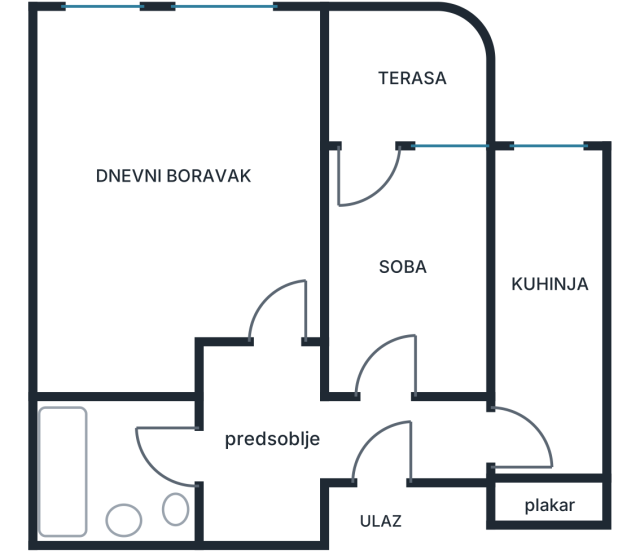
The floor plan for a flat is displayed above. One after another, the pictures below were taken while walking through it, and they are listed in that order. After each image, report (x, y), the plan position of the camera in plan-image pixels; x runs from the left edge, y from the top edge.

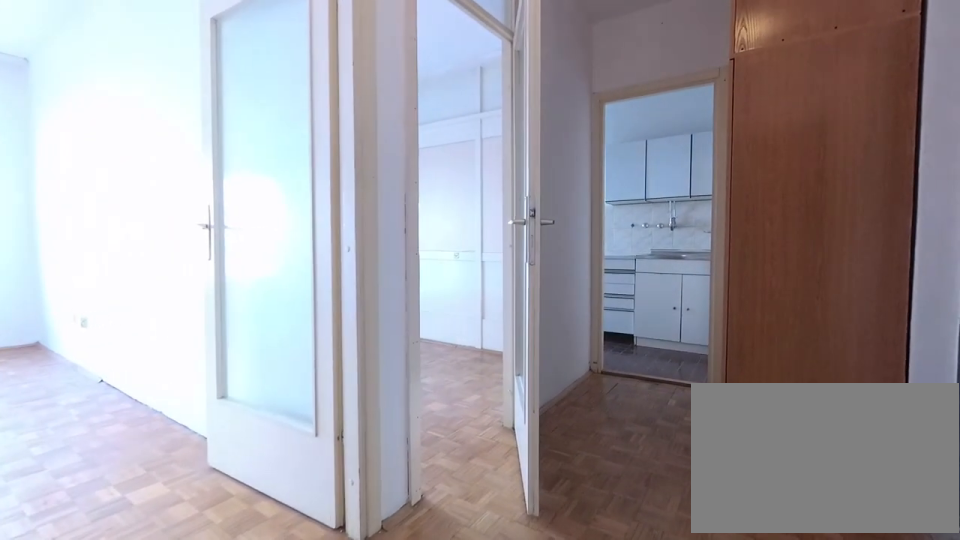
(221, 451)
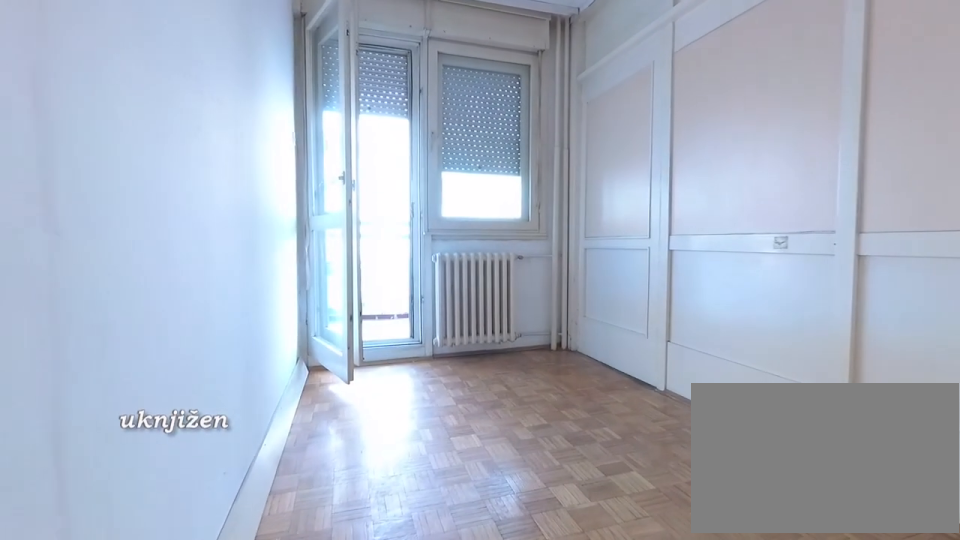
(376, 409)
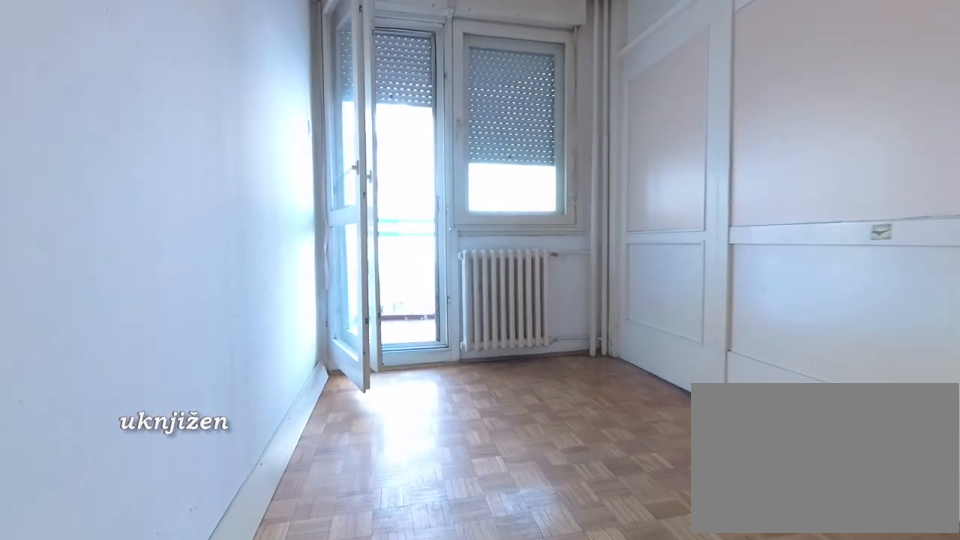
(378, 395)
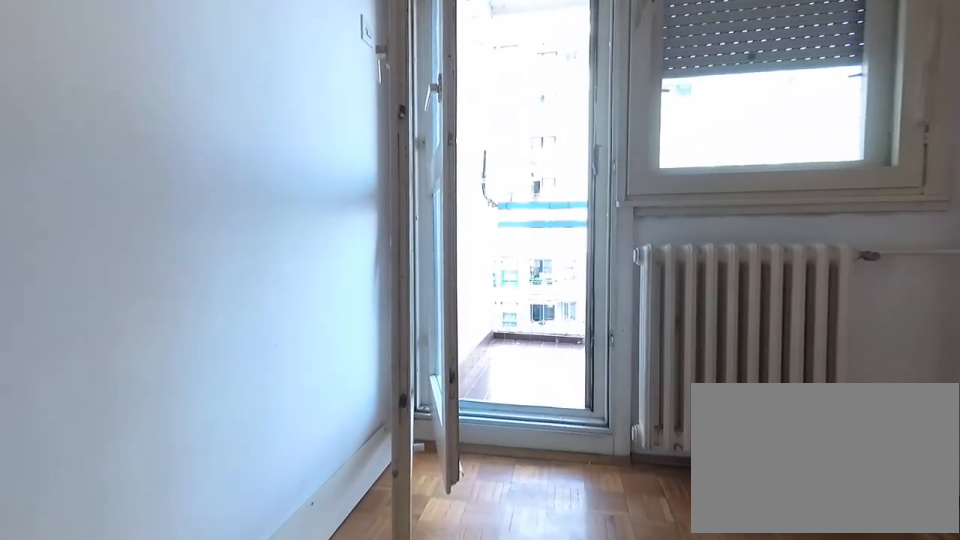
(380, 299)
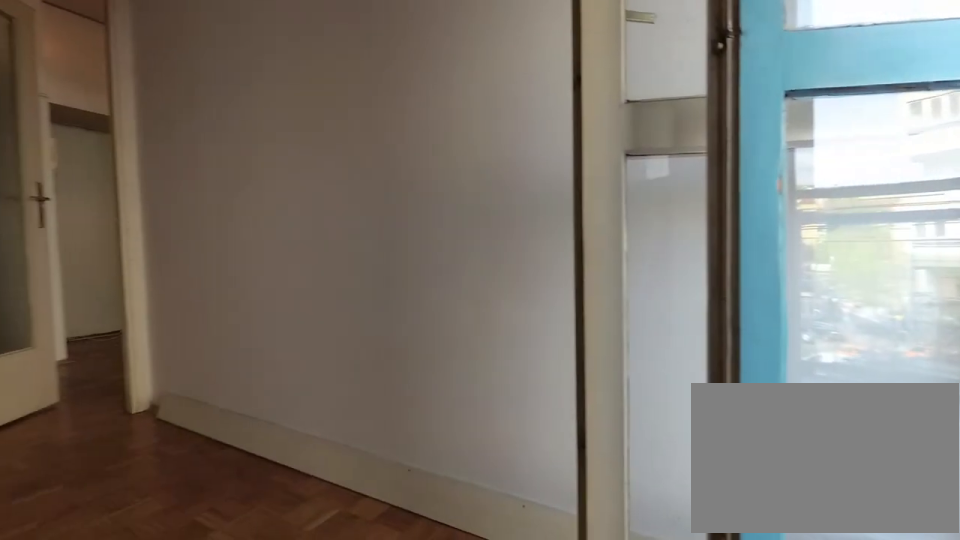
(401, 166)
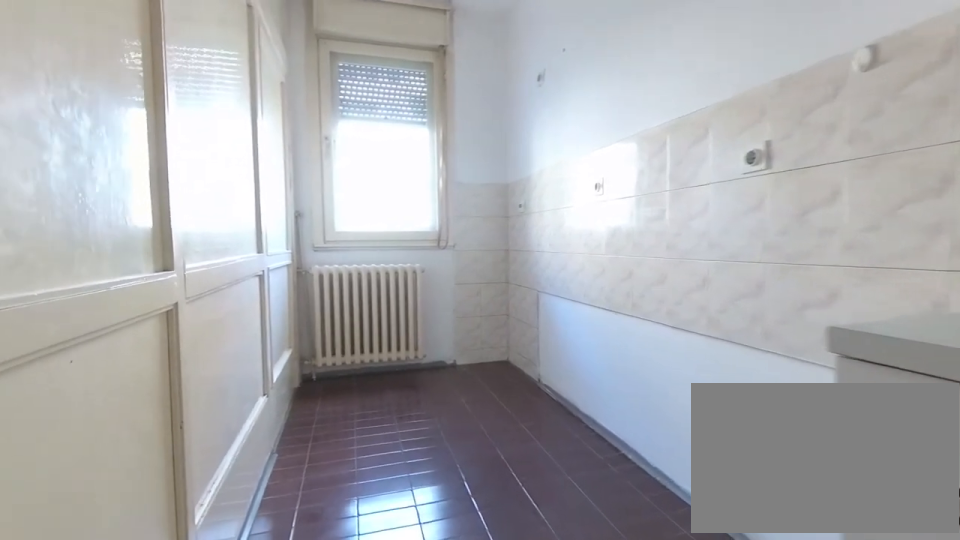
(547, 411)
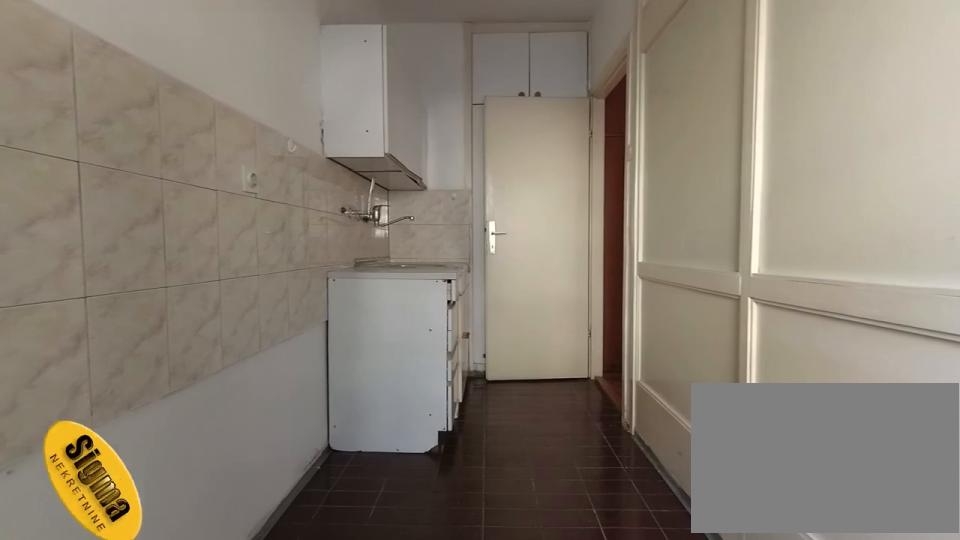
(549, 163)
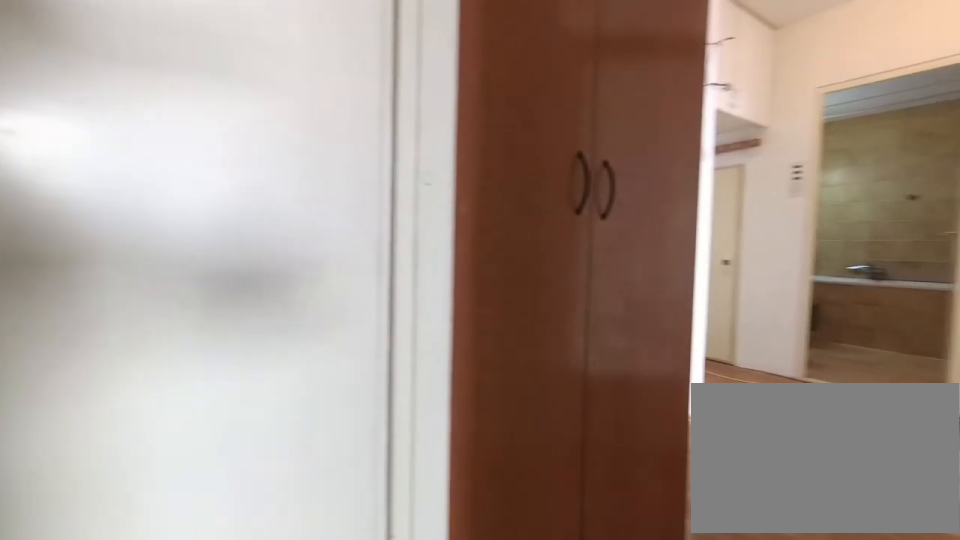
(563, 413)
